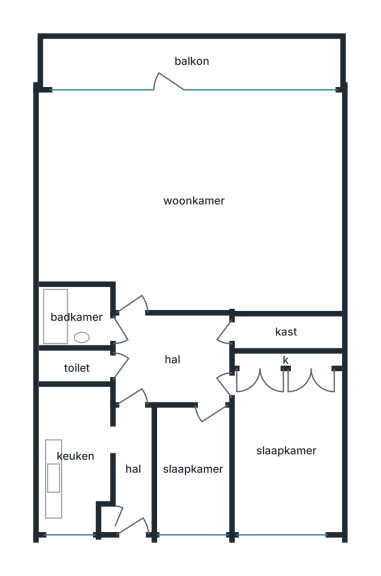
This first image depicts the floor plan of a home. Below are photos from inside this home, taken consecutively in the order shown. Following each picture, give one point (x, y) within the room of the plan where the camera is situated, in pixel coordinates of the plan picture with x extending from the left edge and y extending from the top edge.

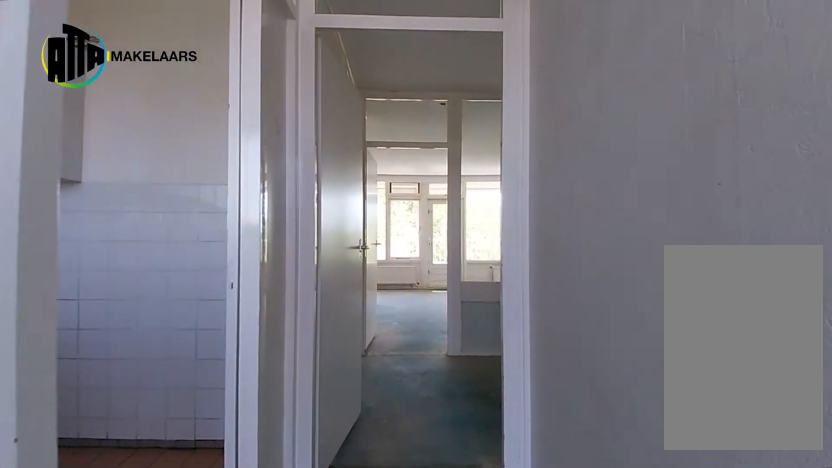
(133, 467)
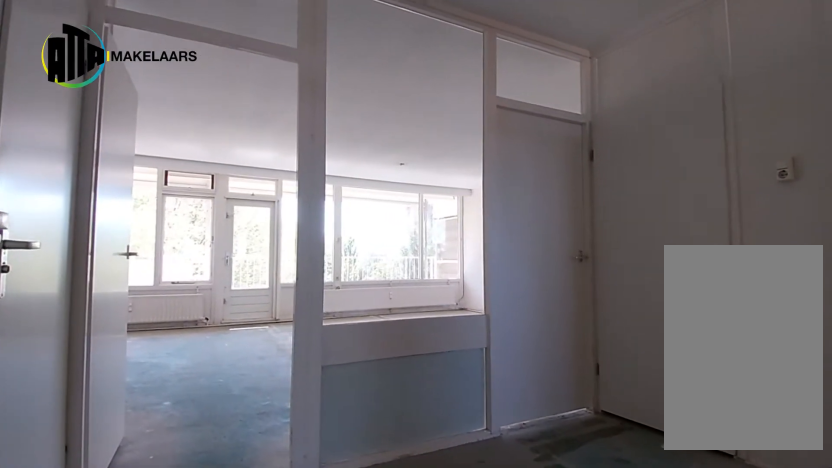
(173, 358)
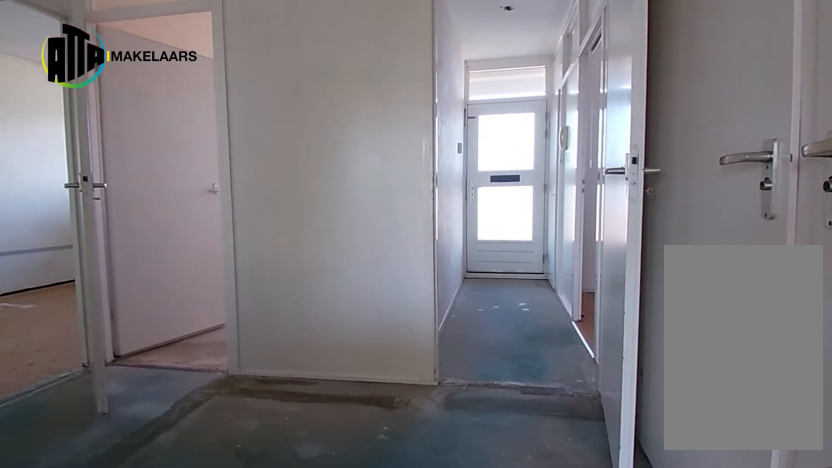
(173, 358)
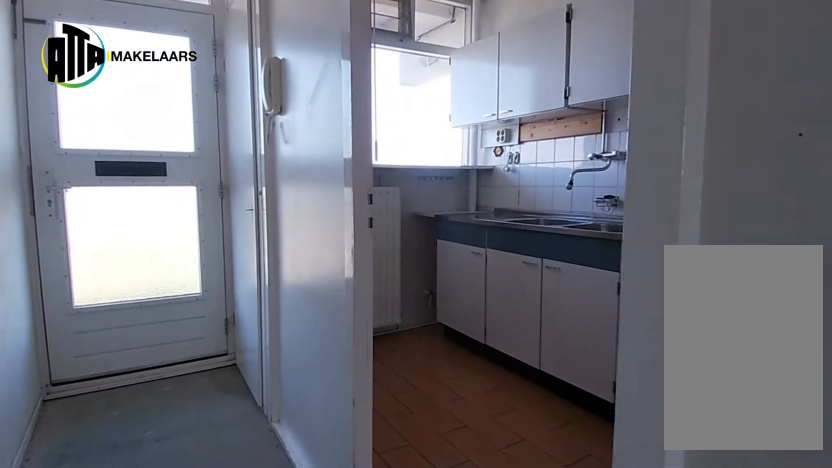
(133, 467)
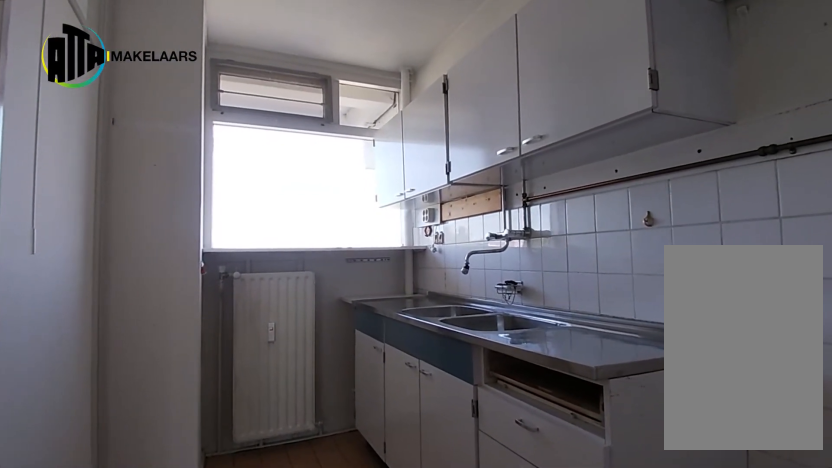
(75, 455)
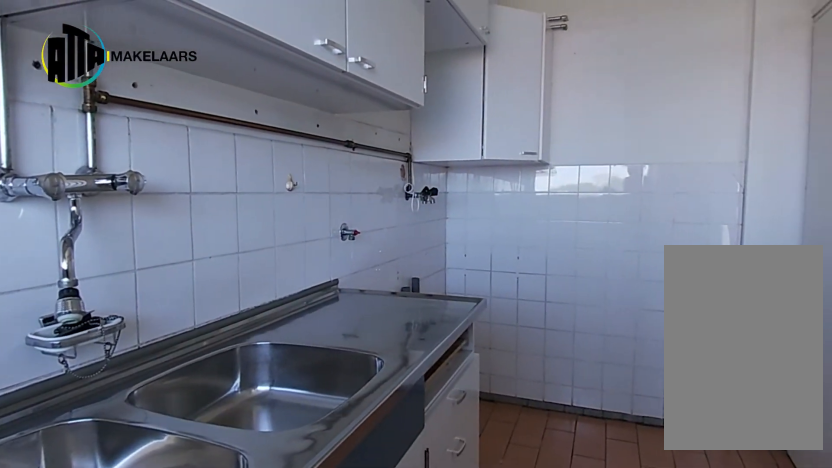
(75, 455)
